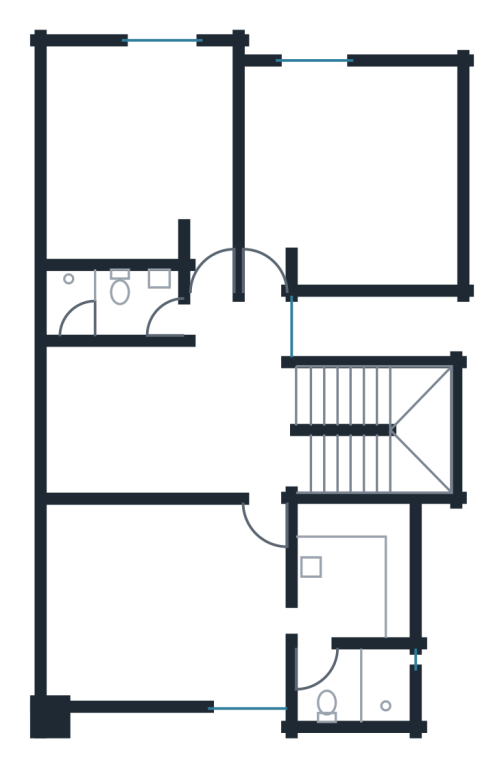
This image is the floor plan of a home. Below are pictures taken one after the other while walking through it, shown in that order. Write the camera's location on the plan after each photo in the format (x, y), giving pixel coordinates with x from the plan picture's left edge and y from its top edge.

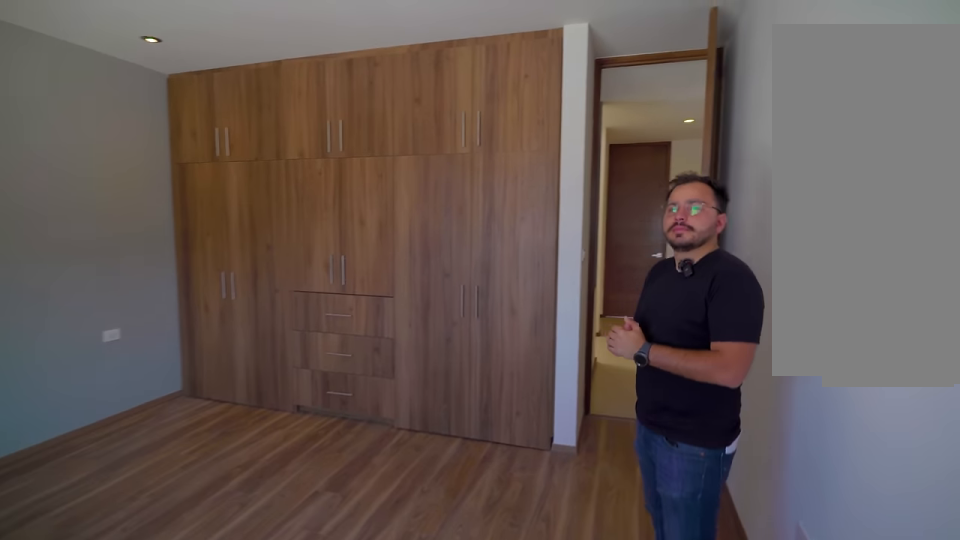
(269, 91)
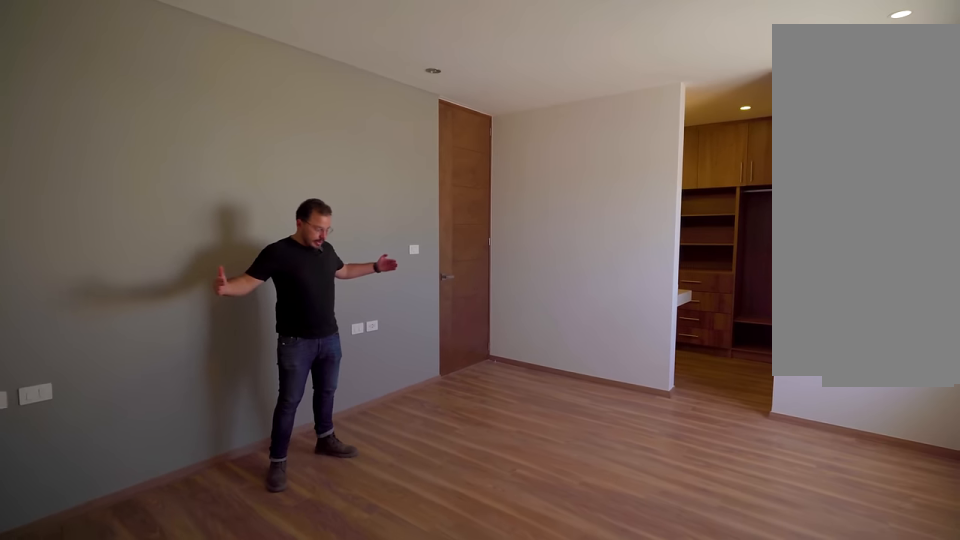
(75, 674)
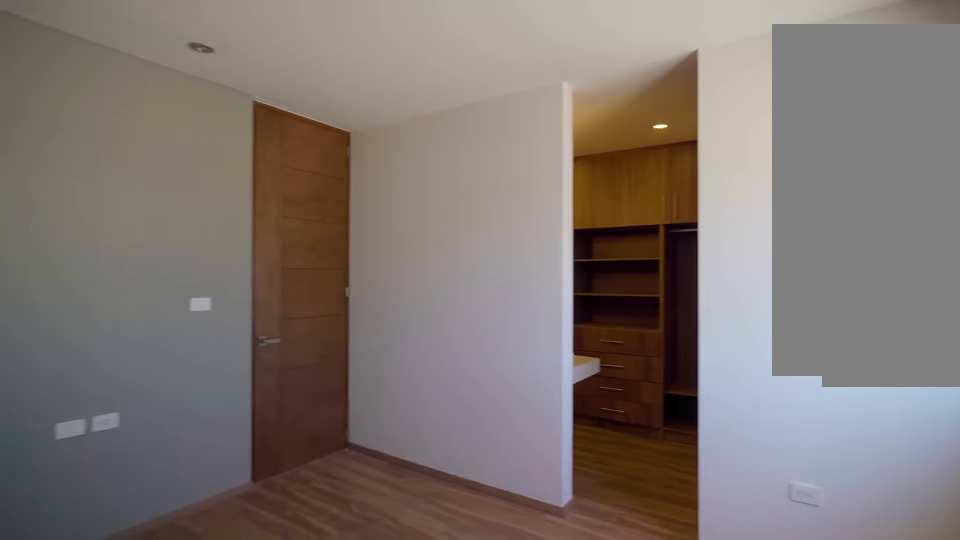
(126, 669)
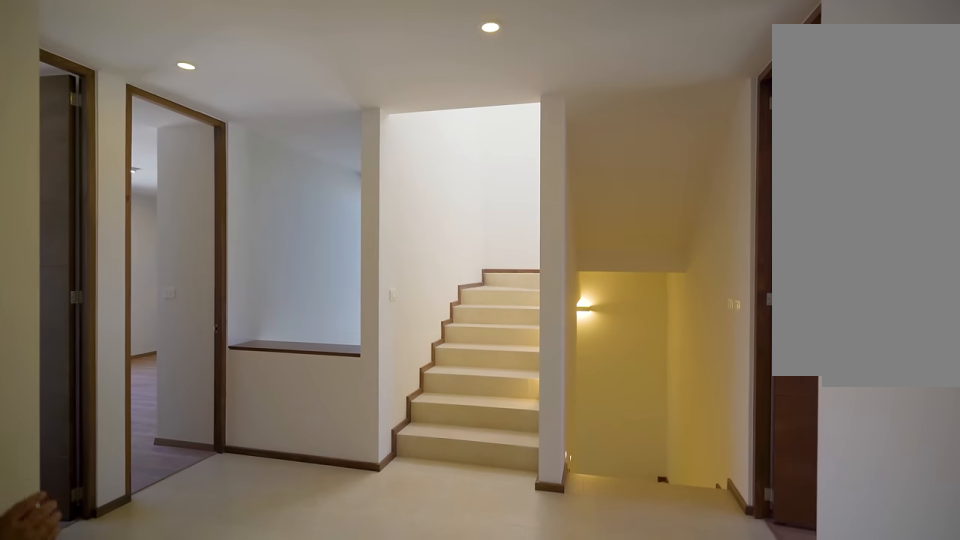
(233, 445)
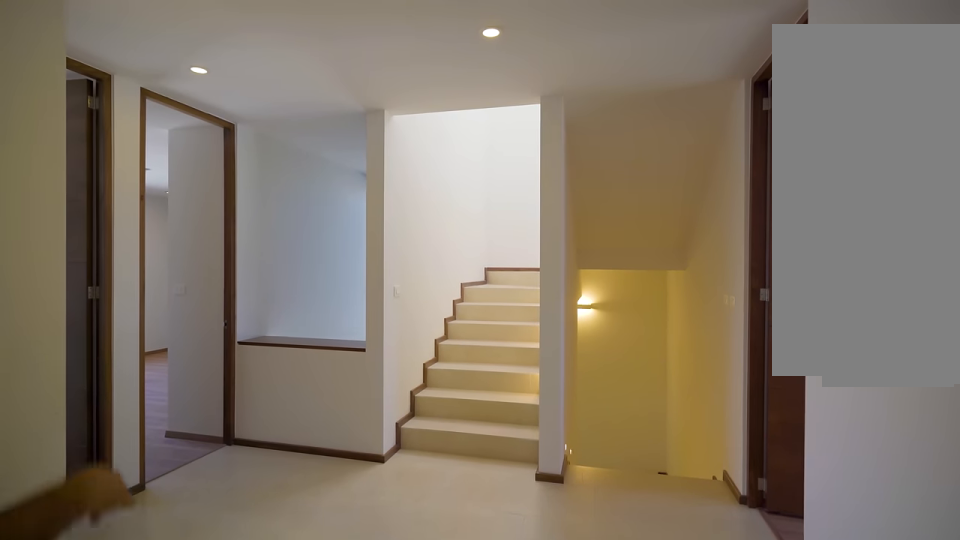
(233, 445)
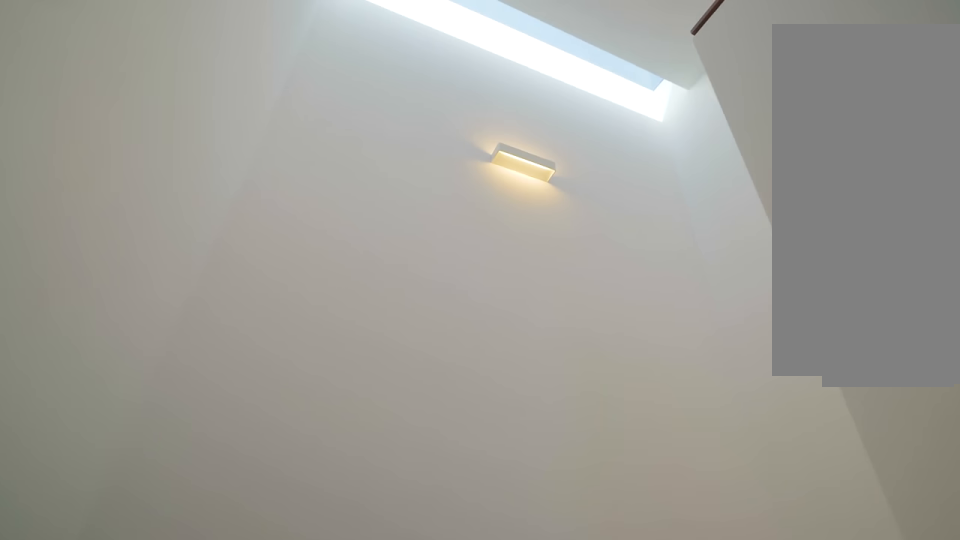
(368, 399)
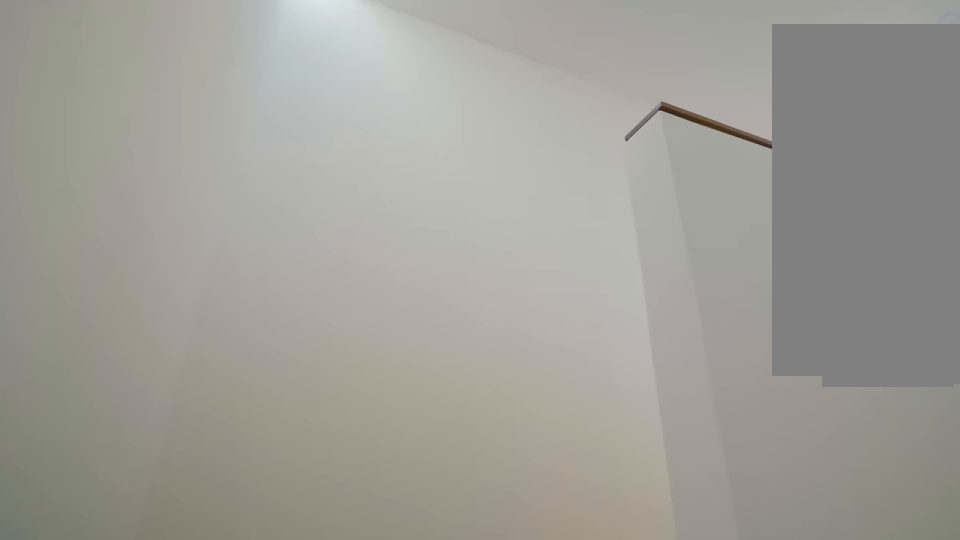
(408, 396)
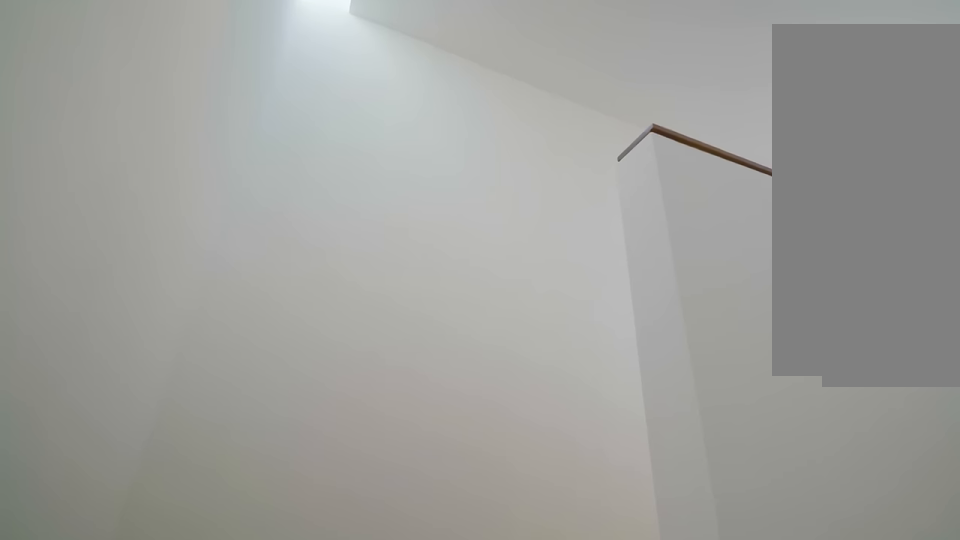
(410, 398)
